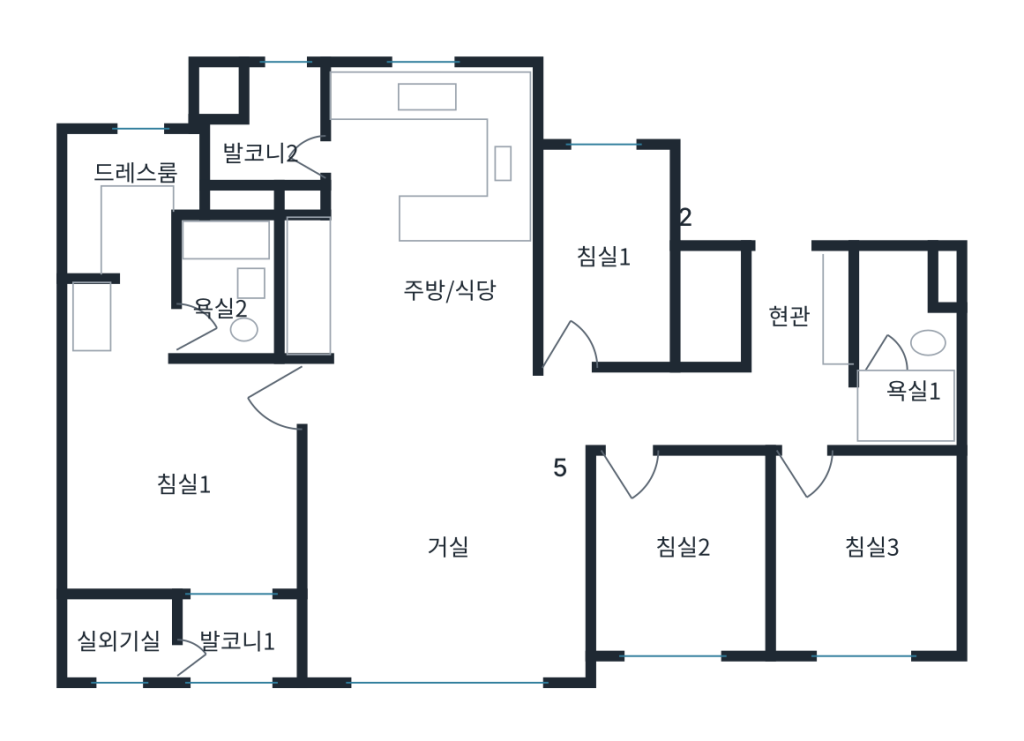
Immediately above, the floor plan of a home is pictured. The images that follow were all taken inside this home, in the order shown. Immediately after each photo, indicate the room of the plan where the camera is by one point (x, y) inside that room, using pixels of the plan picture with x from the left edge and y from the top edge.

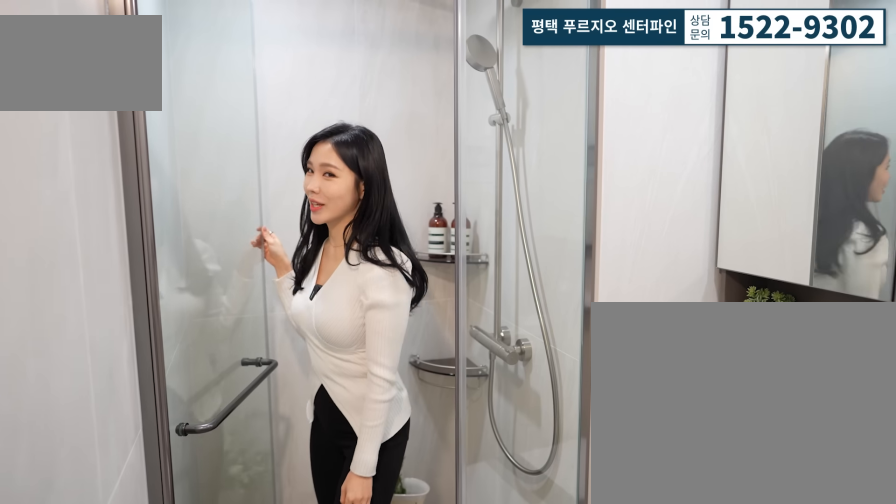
(926, 406)
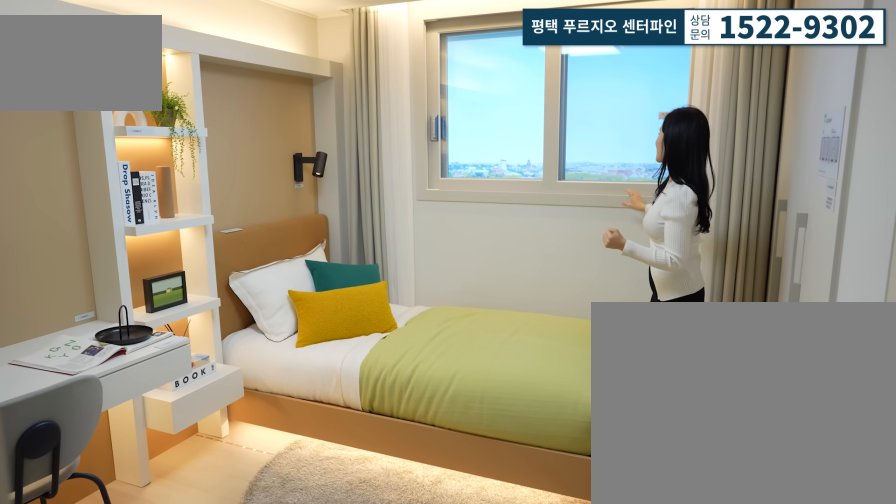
(869, 558)
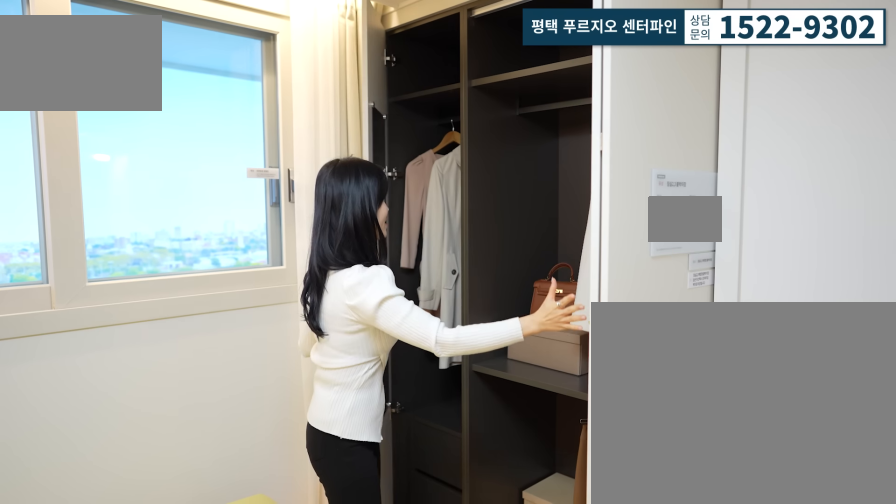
(869, 558)
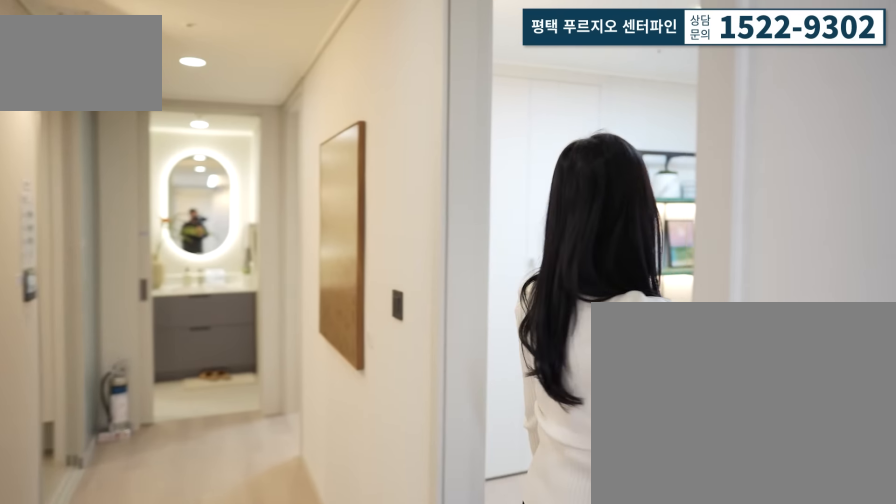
(686, 577)
